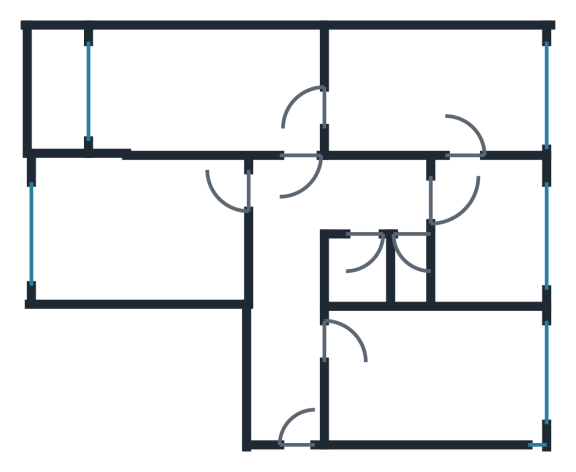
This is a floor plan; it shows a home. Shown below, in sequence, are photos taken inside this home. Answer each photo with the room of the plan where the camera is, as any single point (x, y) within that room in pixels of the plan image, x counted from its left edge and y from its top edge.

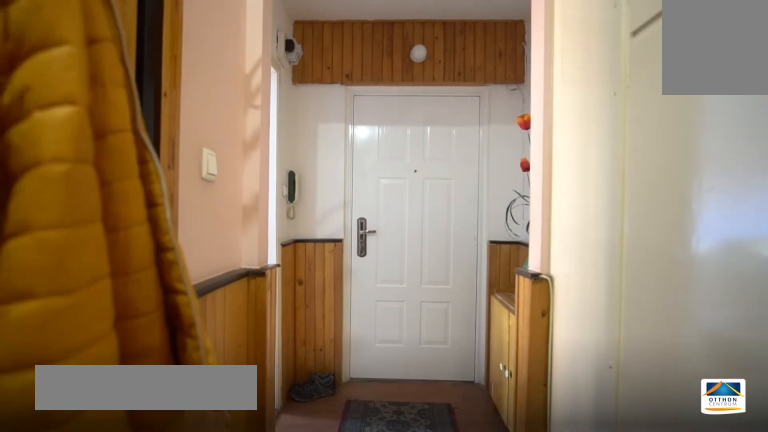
(288, 358)
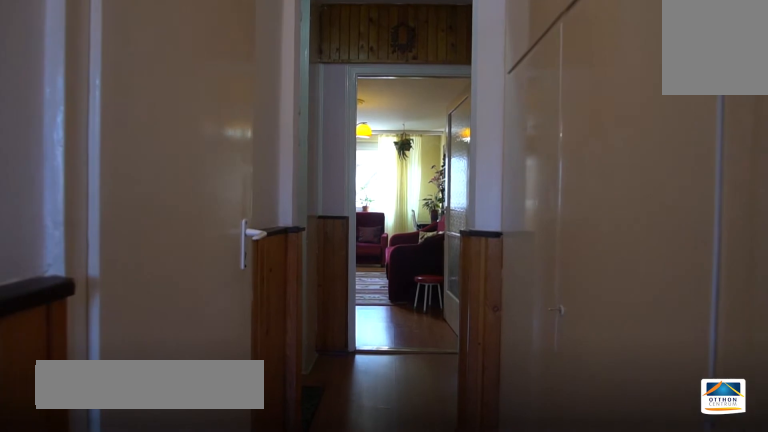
(370, 192)
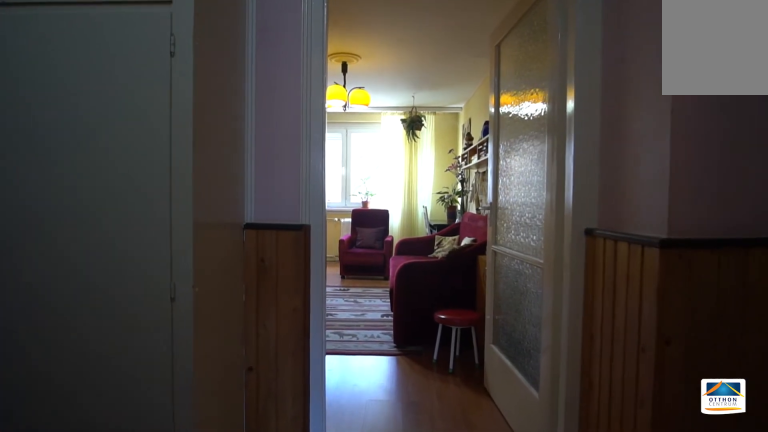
(370, 192)
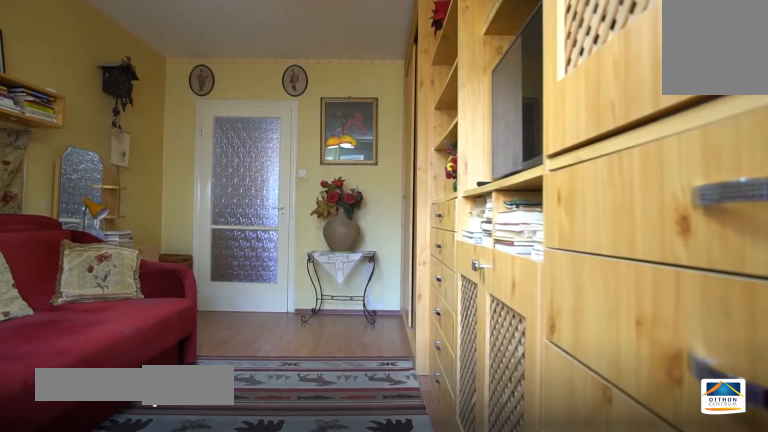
(130, 233)
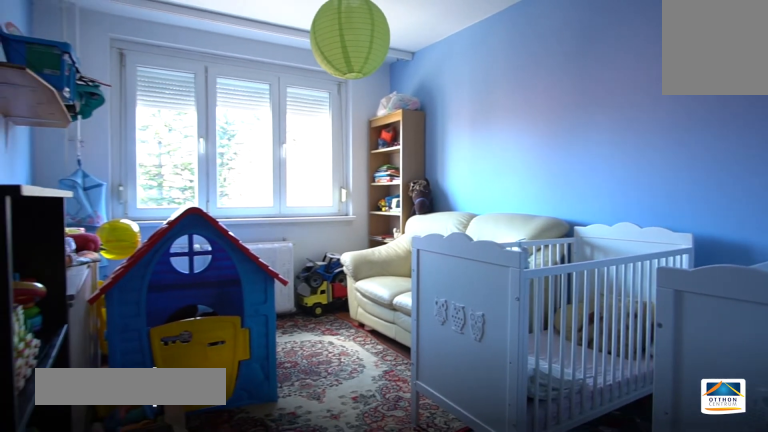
(445, 374)
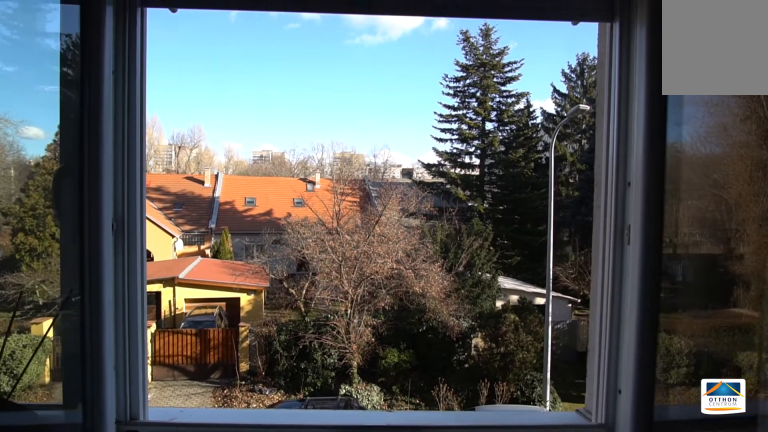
(453, 109)
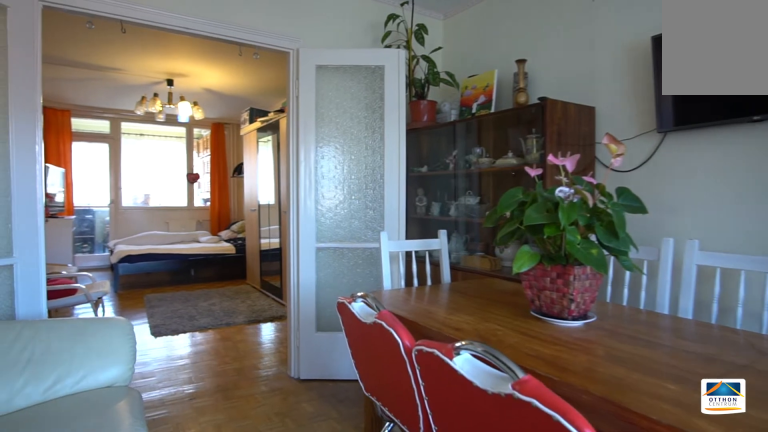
(453, 109)
